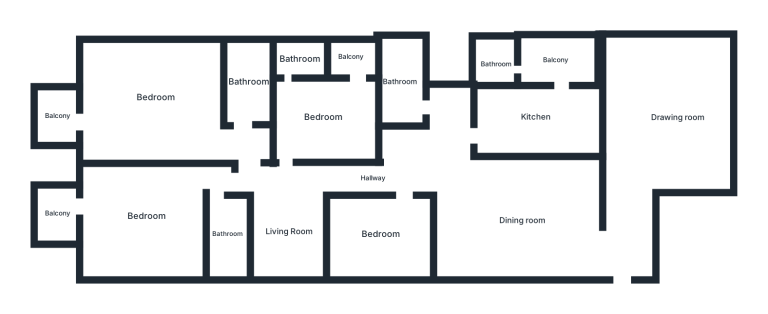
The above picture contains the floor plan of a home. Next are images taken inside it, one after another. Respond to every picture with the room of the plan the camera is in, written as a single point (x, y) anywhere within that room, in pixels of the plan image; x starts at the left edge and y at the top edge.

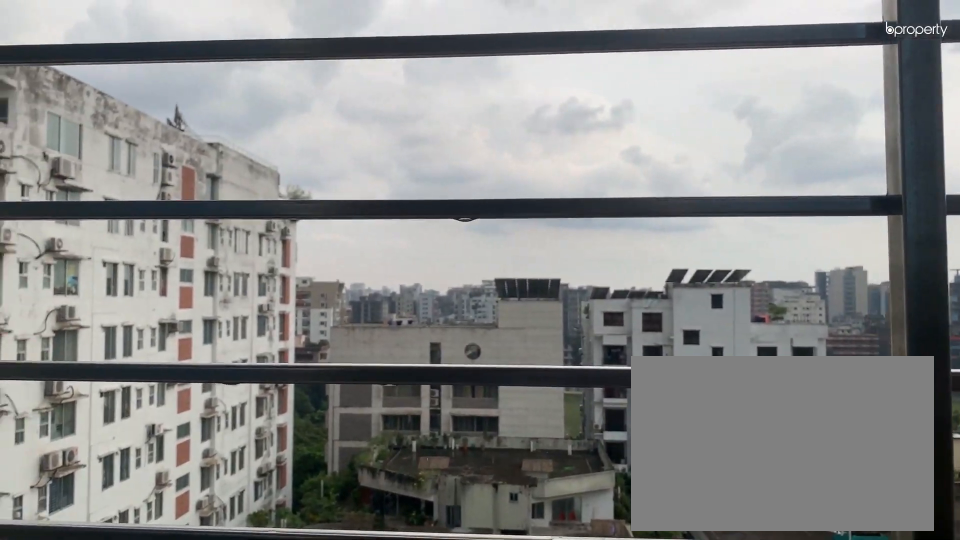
(58, 213)
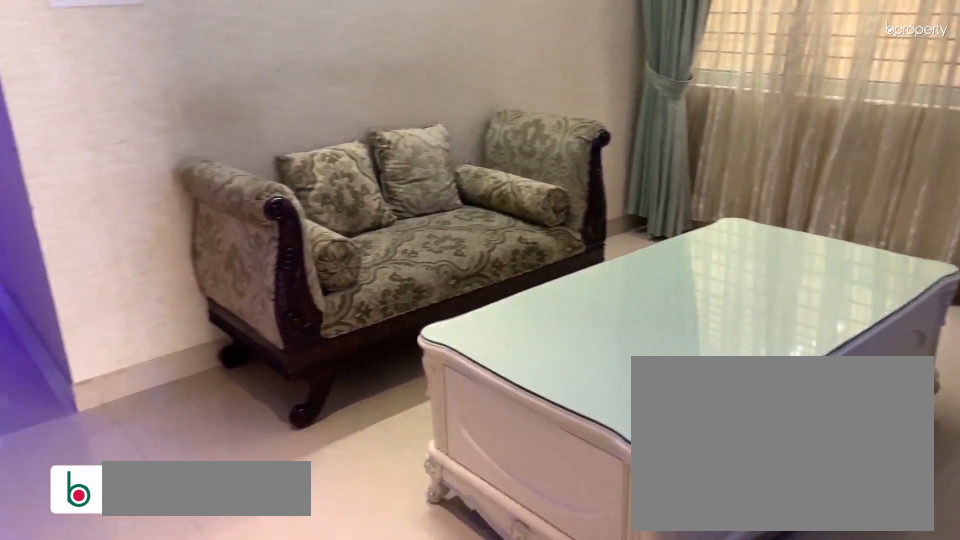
(287, 231)
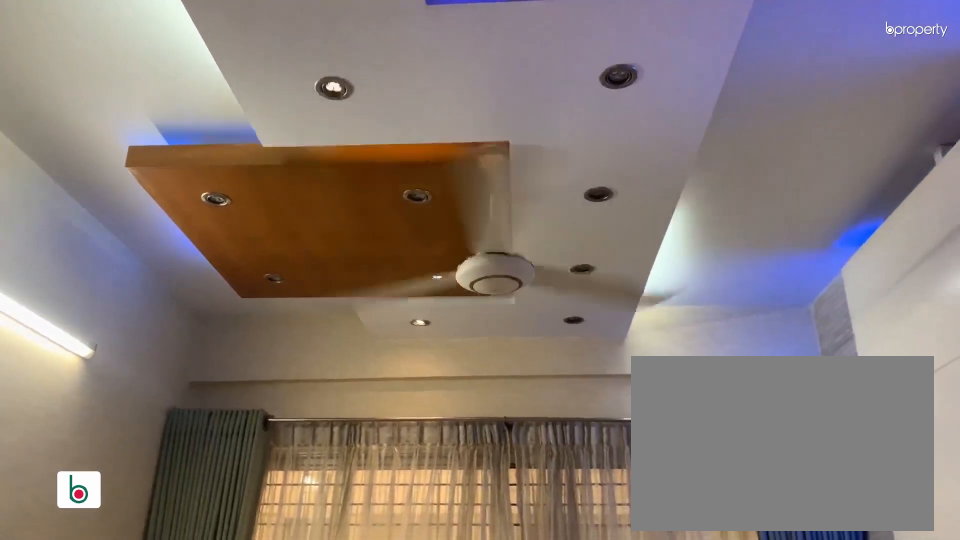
(287, 231)
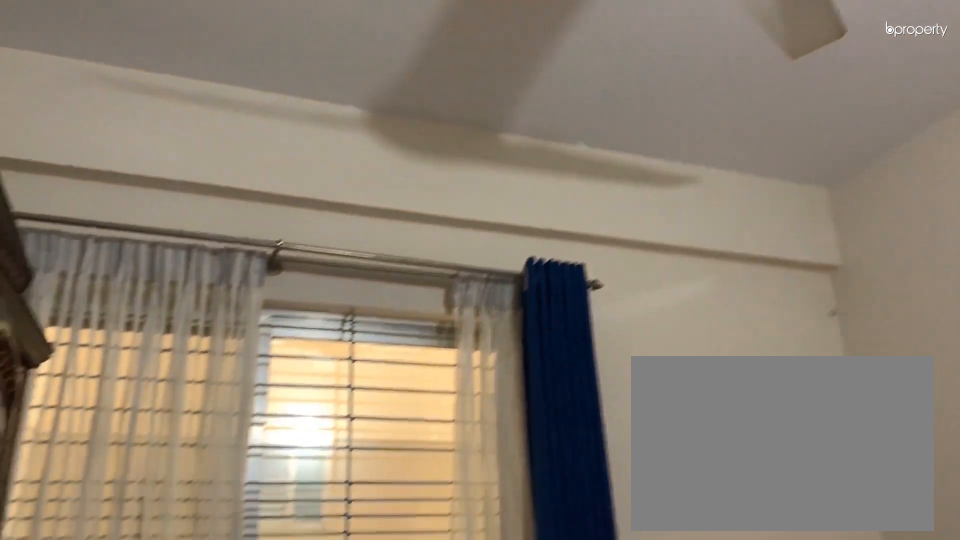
(380, 233)
